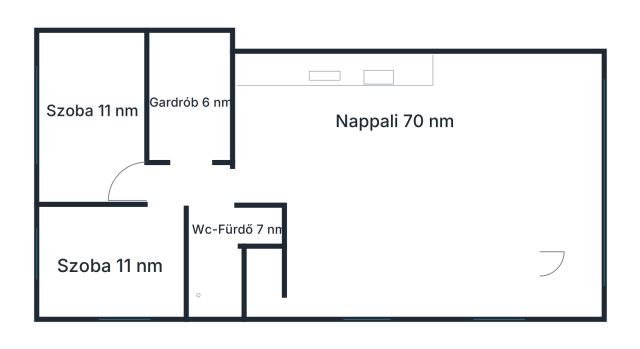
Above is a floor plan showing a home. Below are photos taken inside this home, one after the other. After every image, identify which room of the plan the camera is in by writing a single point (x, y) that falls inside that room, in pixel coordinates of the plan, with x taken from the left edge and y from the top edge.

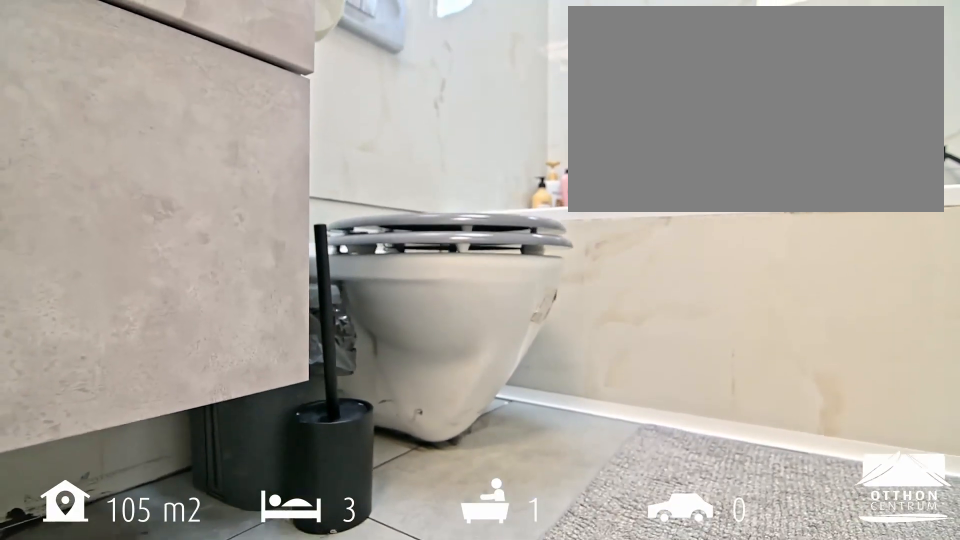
(213, 252)
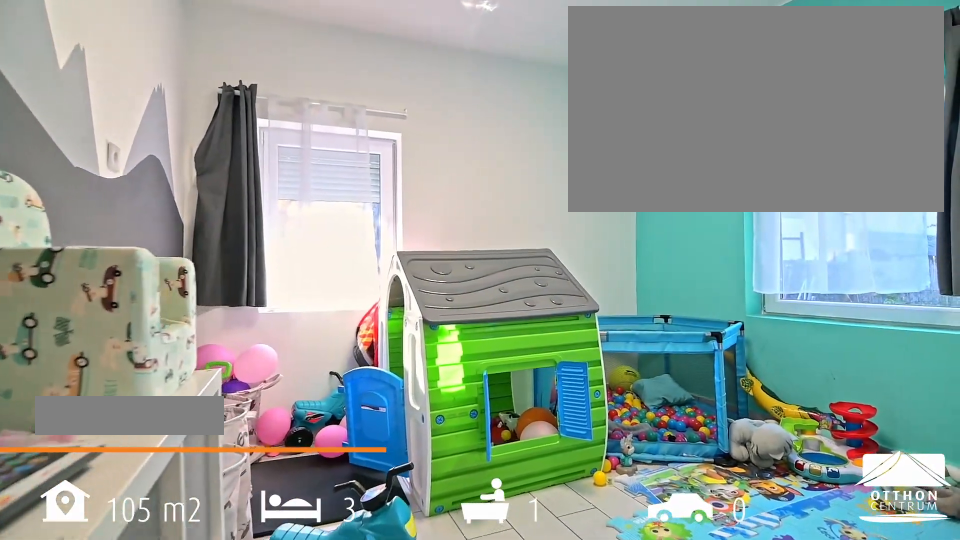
(110, 267)
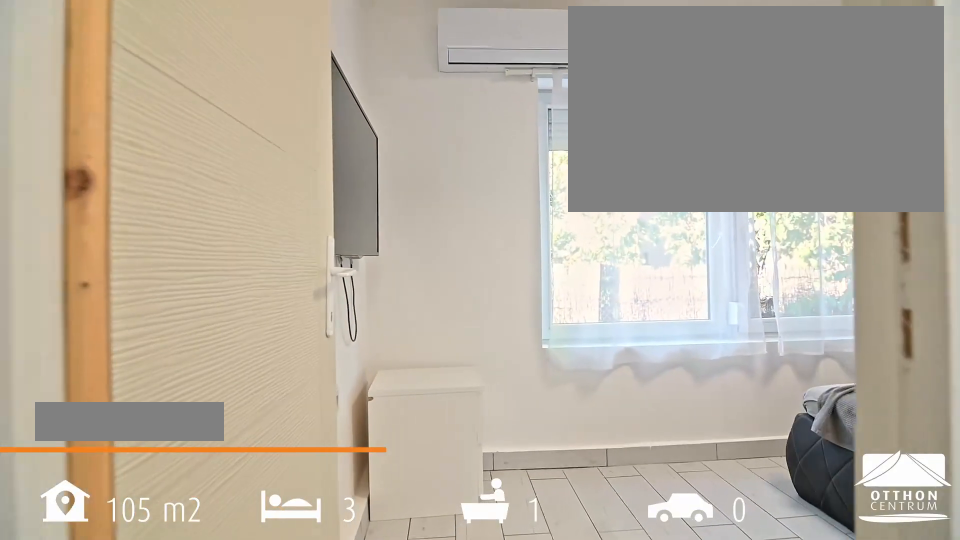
(93, 121)
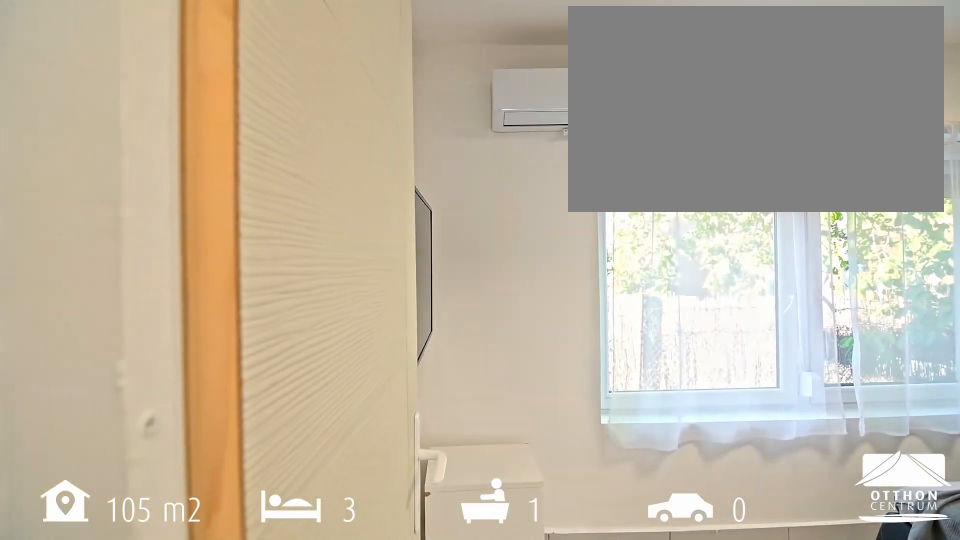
(93, 121)
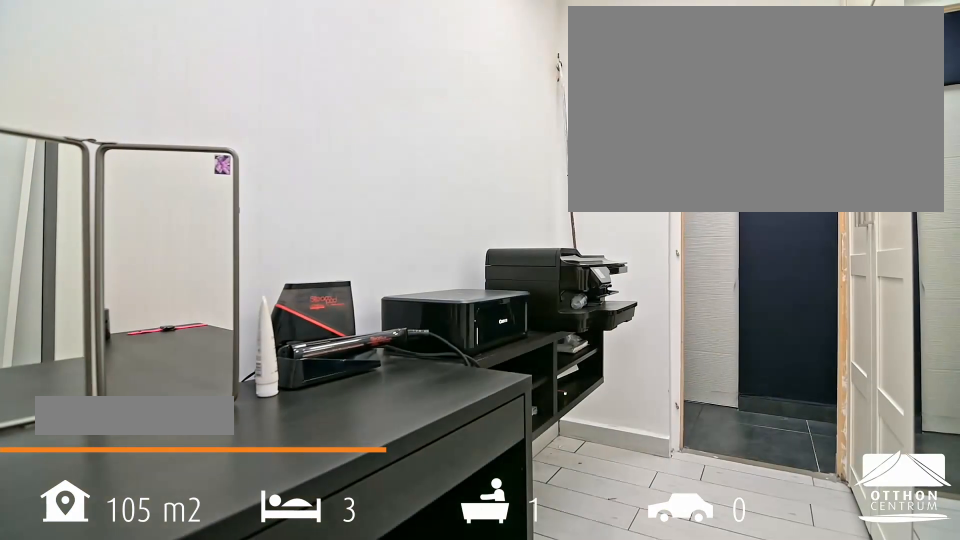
(188, 103)
